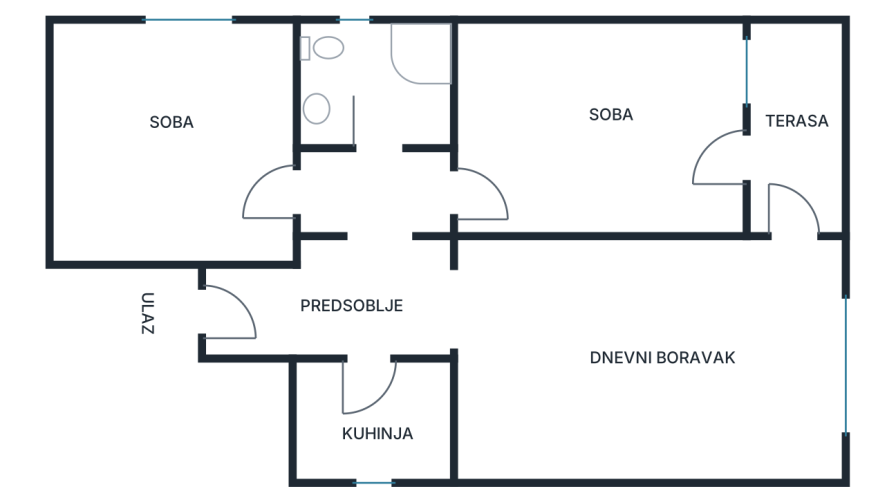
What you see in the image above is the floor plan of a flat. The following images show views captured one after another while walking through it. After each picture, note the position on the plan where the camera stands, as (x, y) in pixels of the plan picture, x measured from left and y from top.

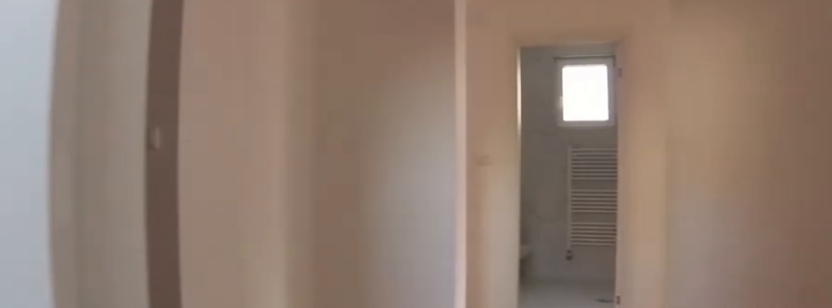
(397, 385)
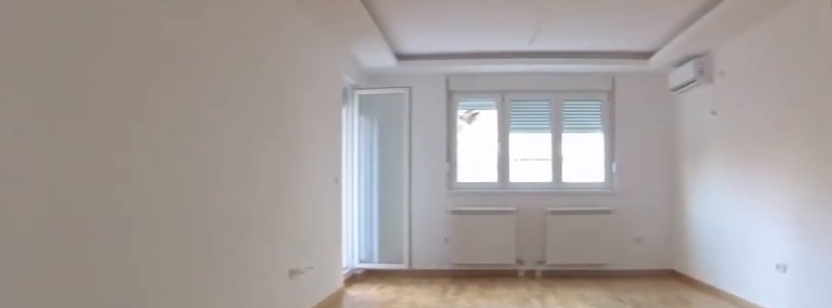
(396, 313)
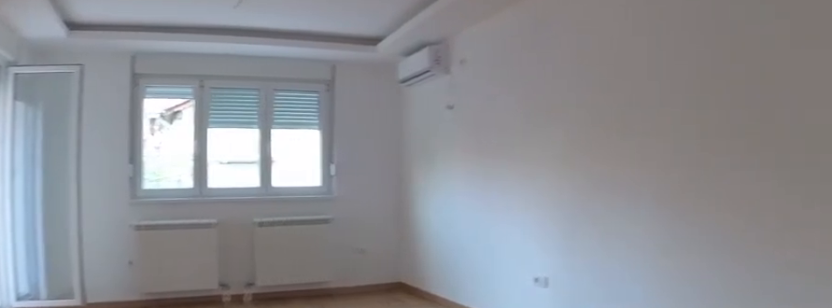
(463, 312)
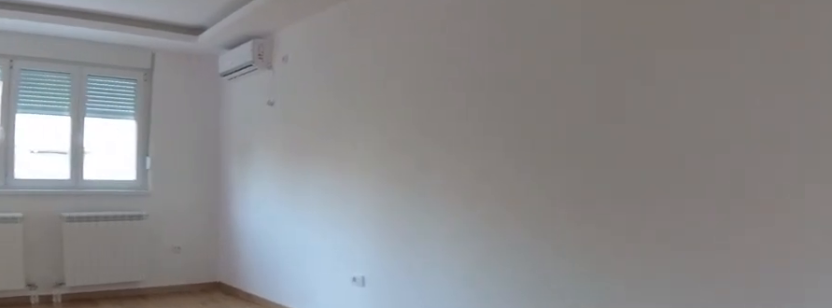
(455, 312)
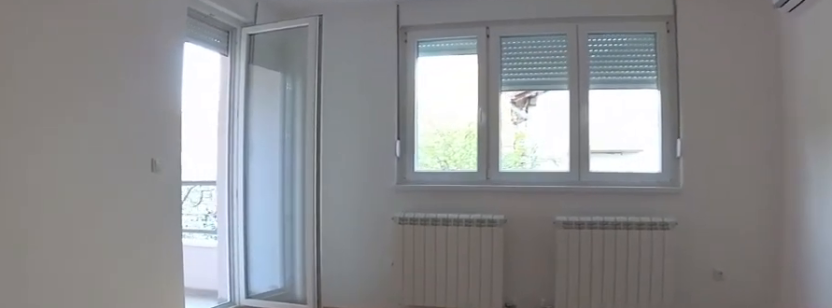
(678, 329)
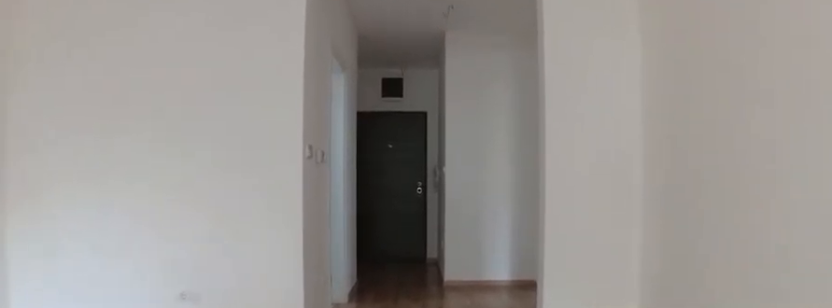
(635, 316)
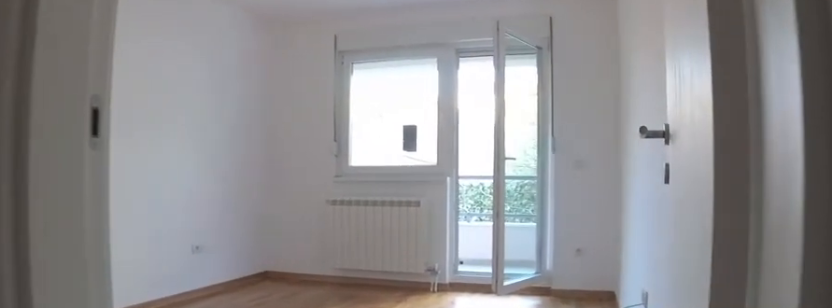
(413, 197)
